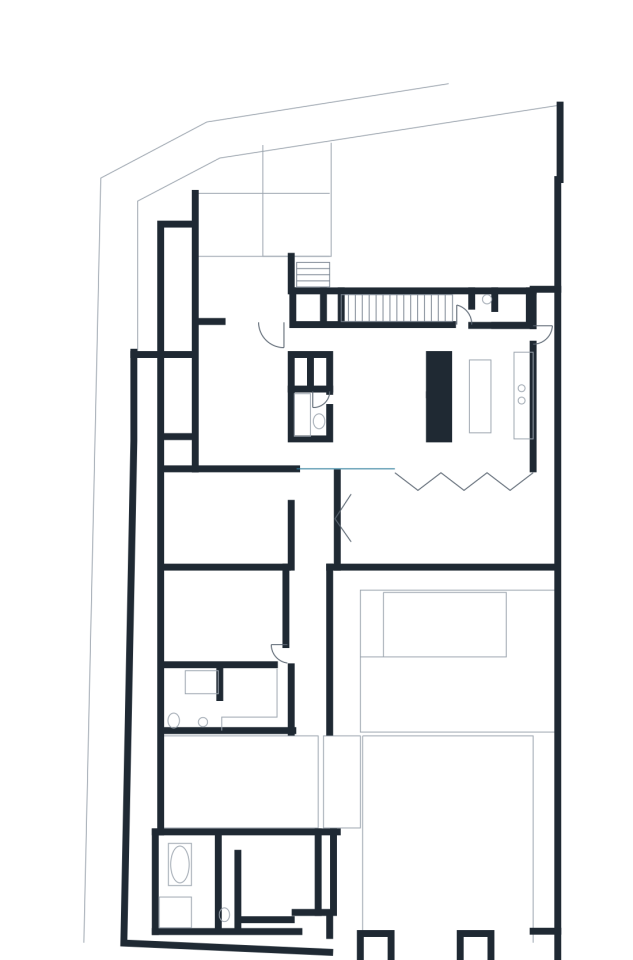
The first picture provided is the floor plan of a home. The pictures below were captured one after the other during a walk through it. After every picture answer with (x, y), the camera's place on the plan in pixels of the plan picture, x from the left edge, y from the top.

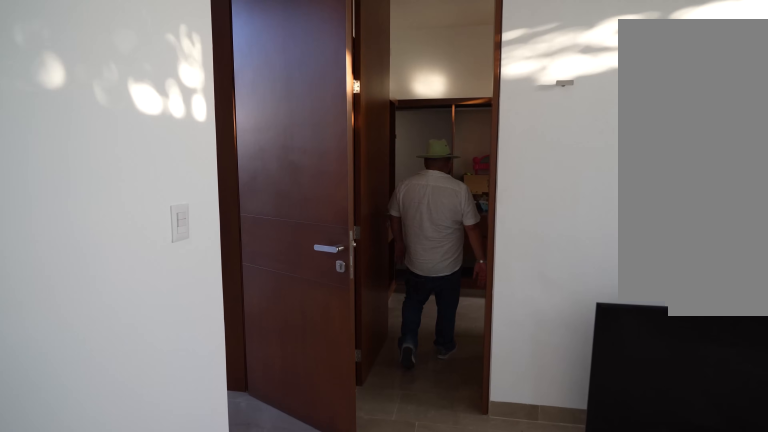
(257, 582)
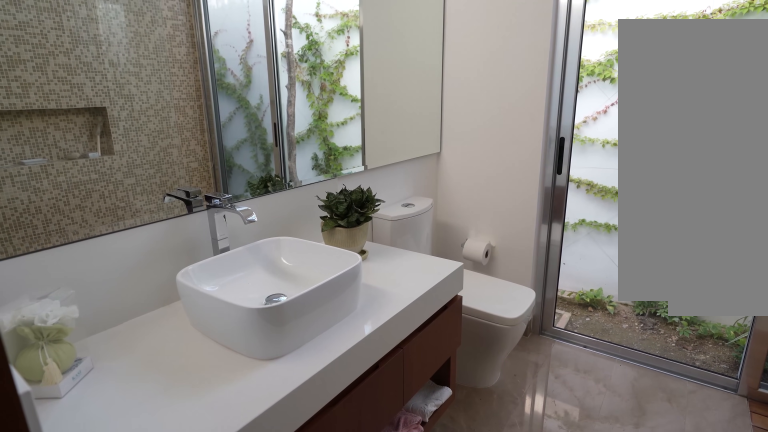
(207, 703)
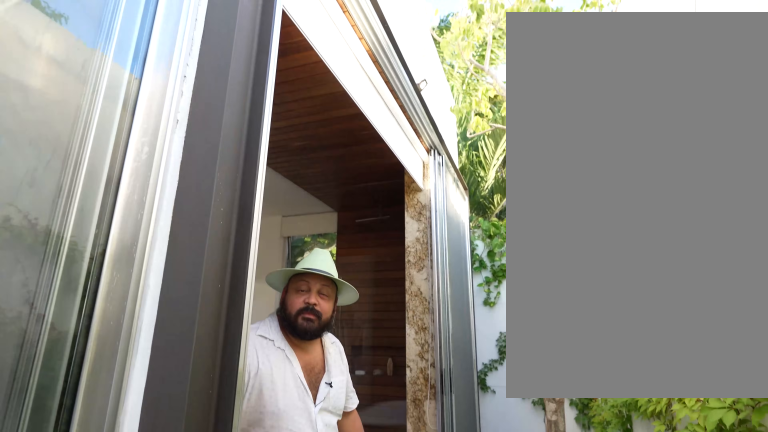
(139, 816)
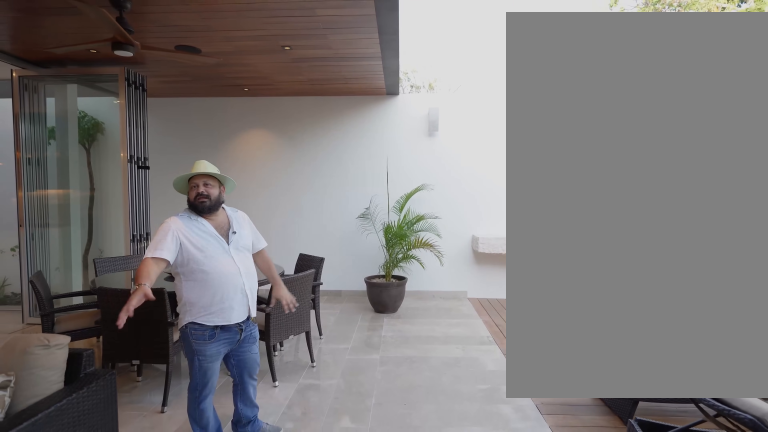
(438, 562)
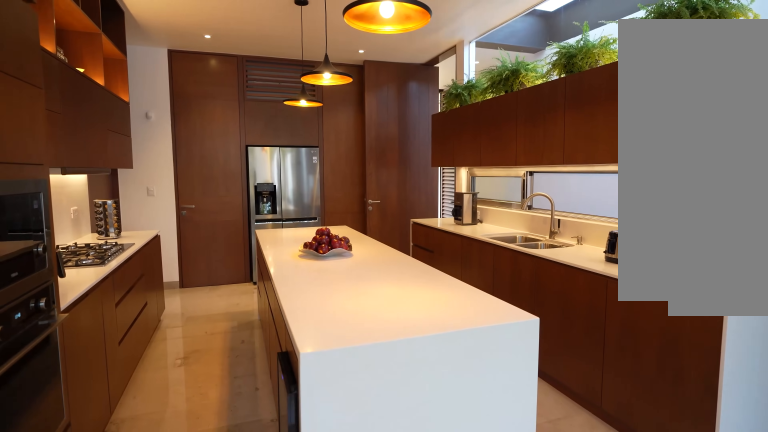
(447, 454)
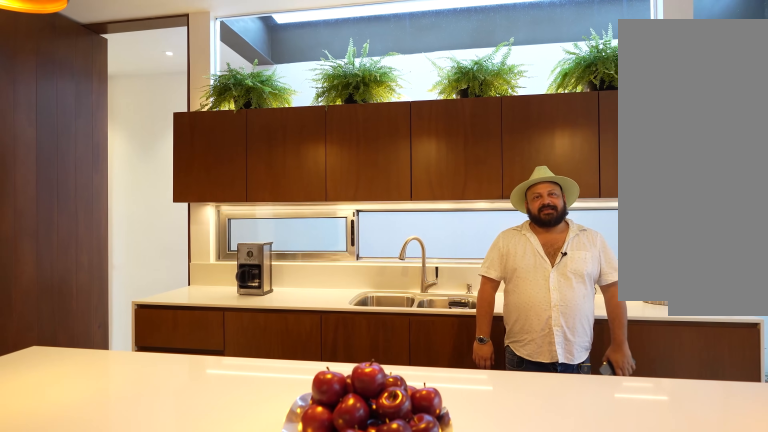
(457, 390)
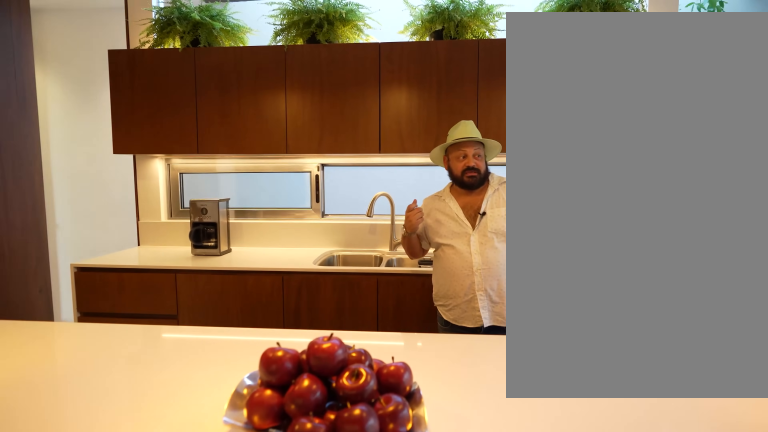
(458, 390)
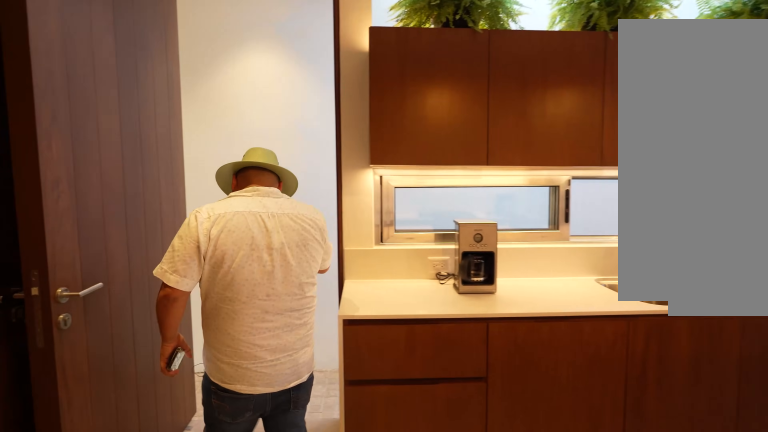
(465, 367)
